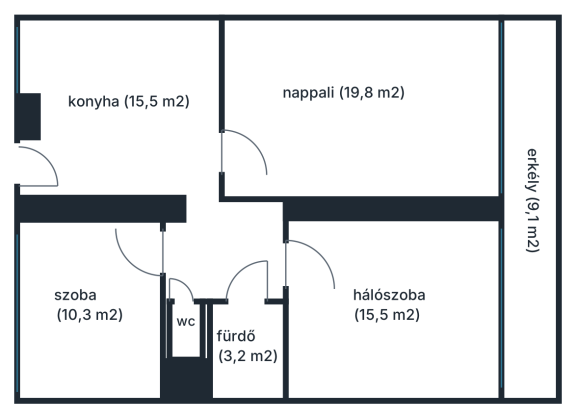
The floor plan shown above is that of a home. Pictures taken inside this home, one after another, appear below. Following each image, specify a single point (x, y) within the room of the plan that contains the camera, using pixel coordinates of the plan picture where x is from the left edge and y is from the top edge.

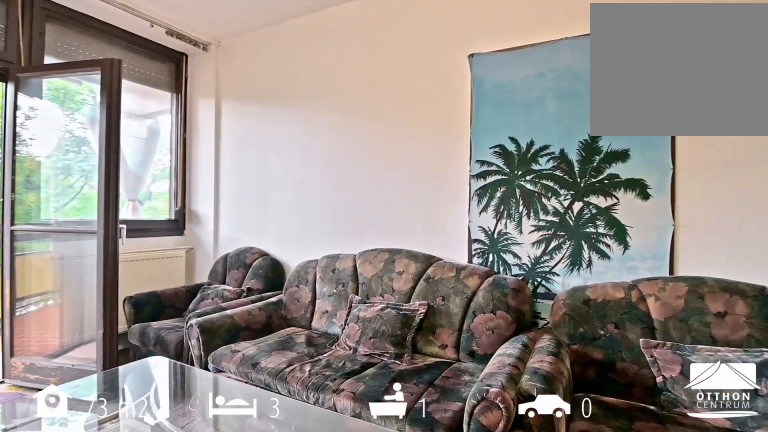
(360, 109)
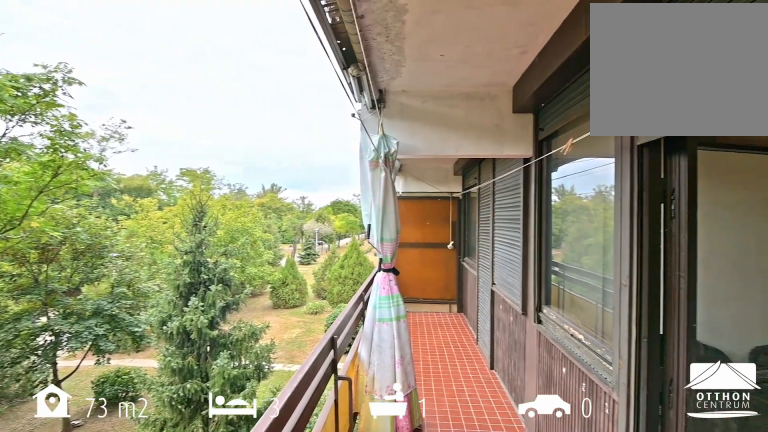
(529, 219)
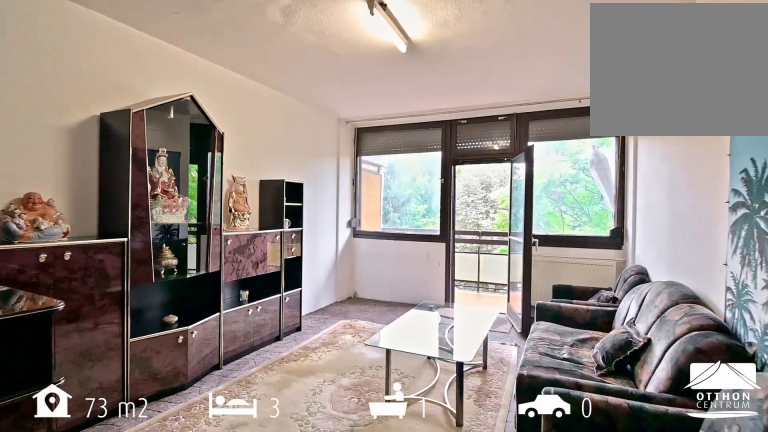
(360, 109)
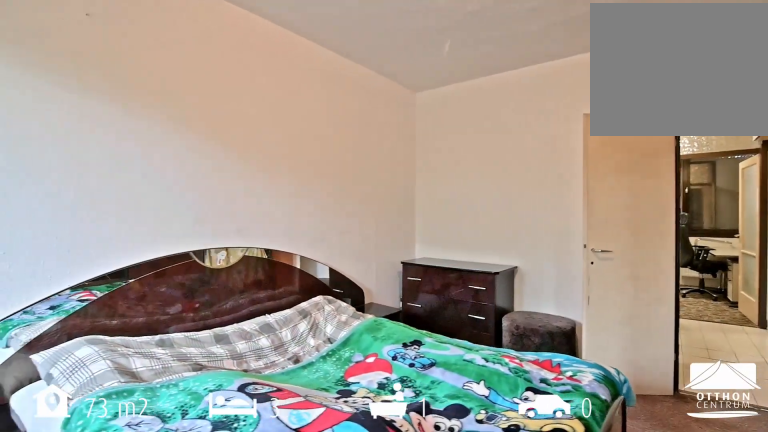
(396, 307)
